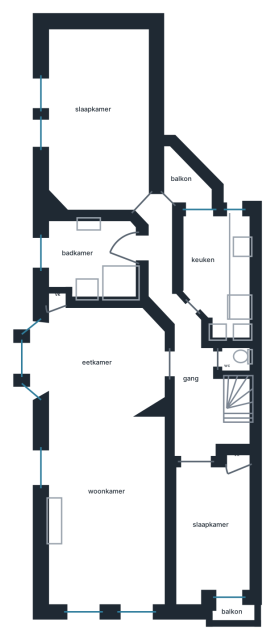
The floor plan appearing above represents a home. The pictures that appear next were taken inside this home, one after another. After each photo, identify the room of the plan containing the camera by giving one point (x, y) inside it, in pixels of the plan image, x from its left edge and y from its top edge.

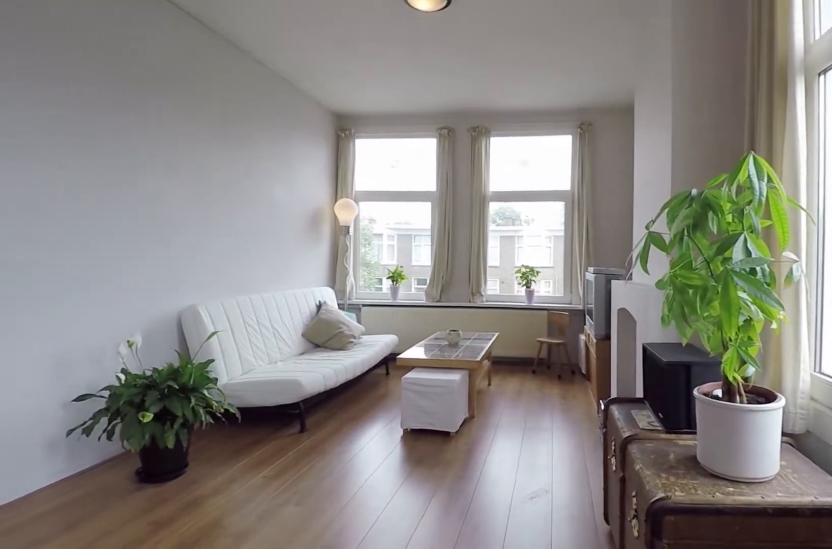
(105, 455)
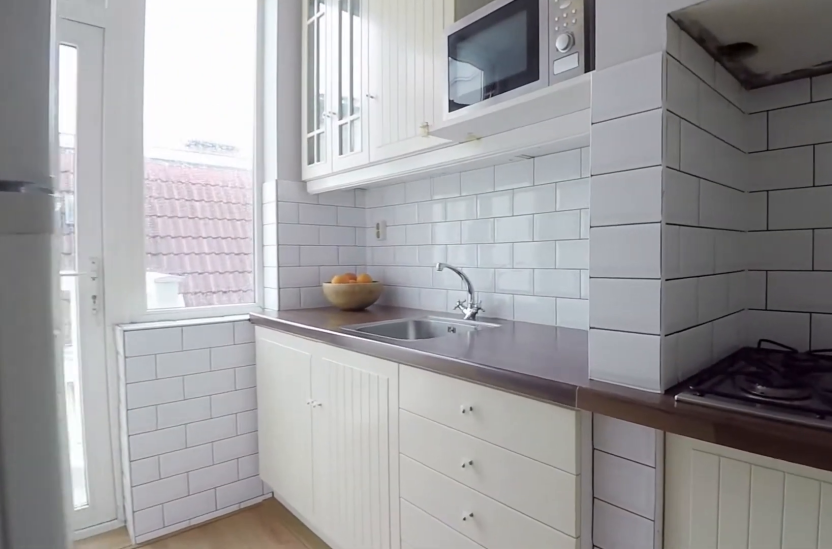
(218, 263)
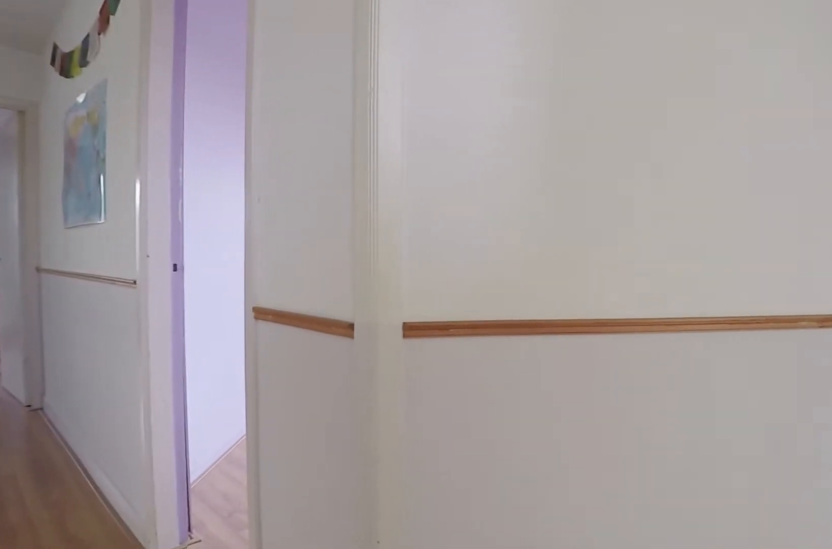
(237, 400)
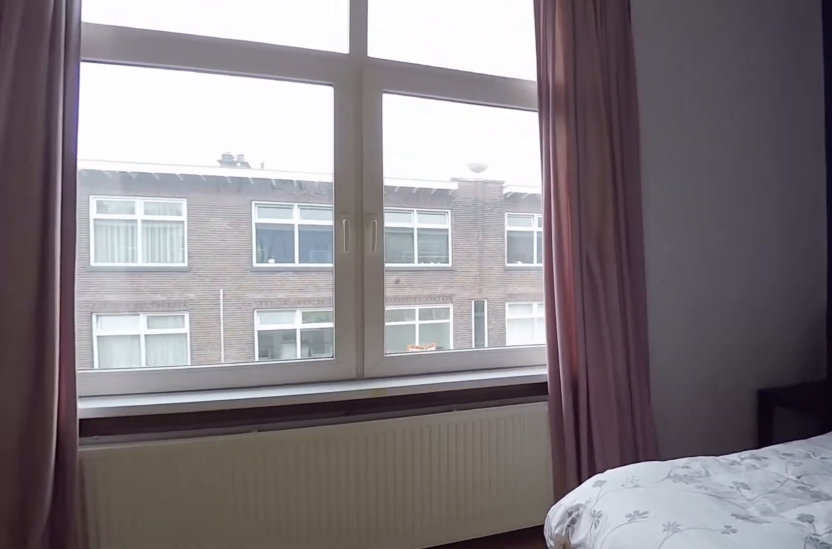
(98, 117)
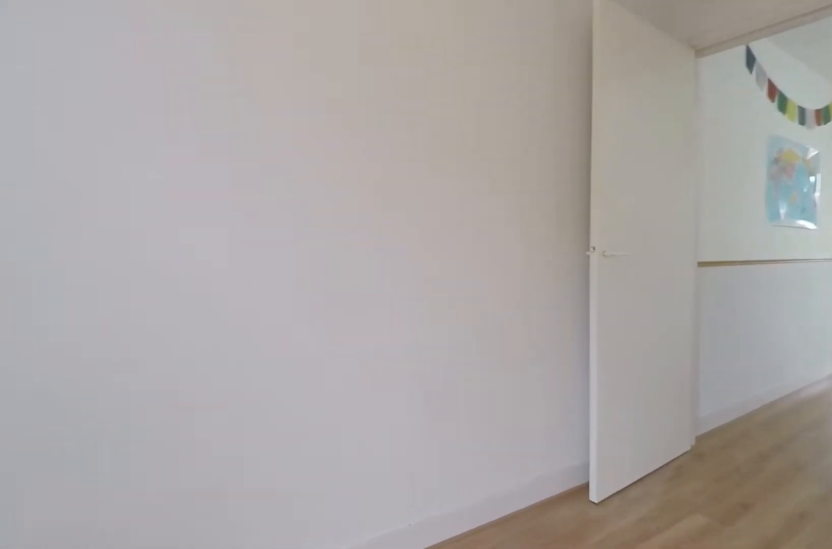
(211, 531)
